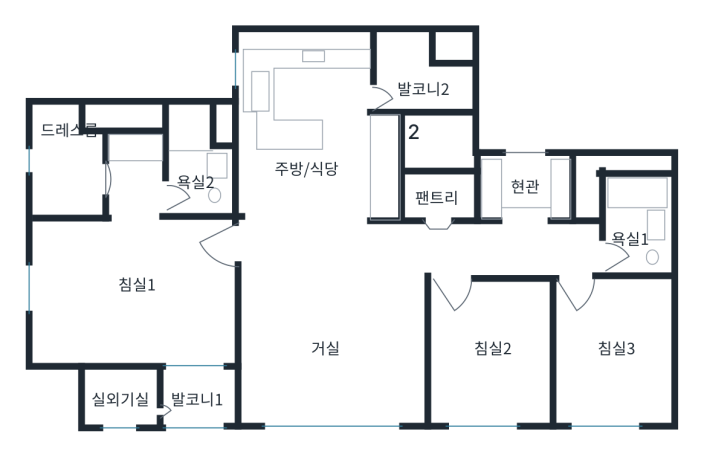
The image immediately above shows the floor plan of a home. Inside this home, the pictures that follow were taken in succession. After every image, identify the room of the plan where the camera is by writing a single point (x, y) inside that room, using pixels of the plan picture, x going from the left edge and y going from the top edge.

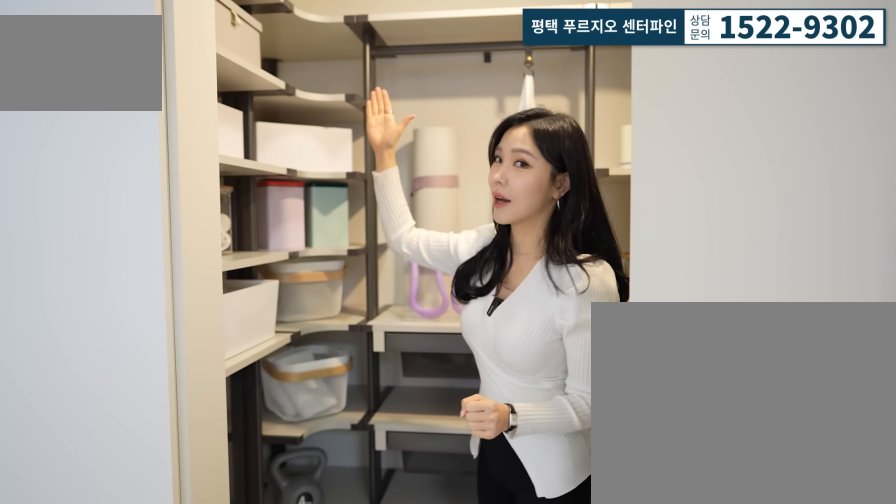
(440, 221)
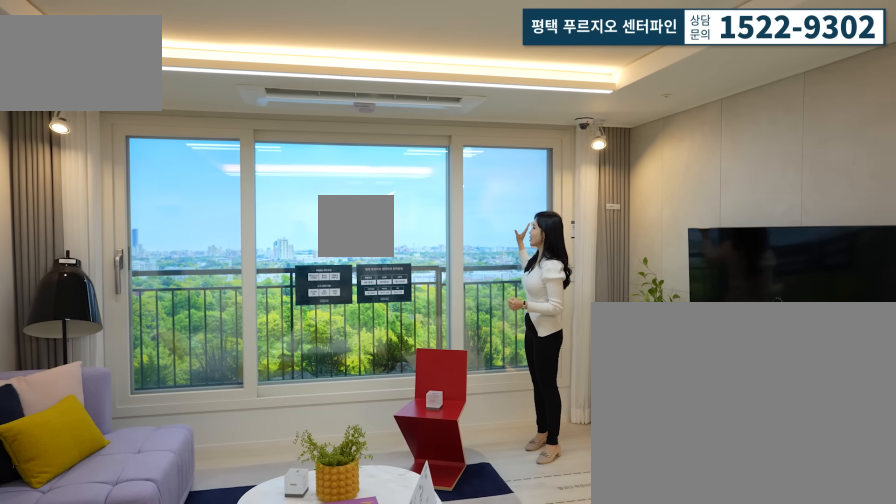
(328, 338)
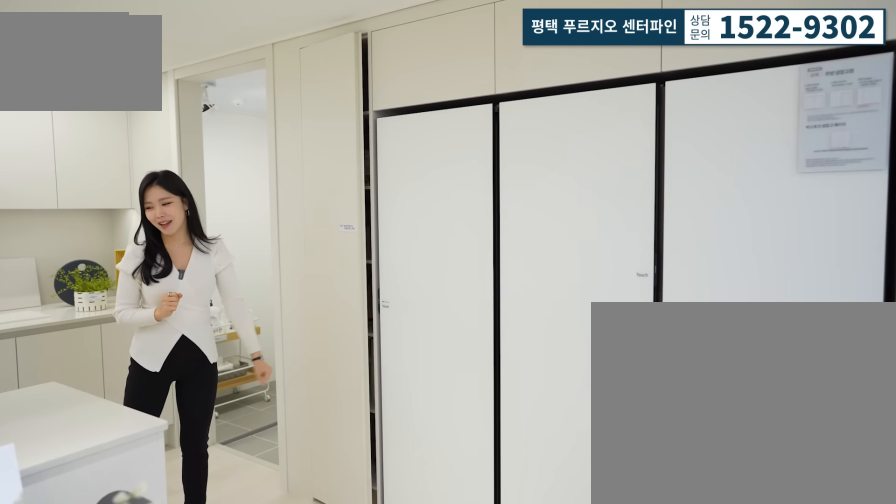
(320, 138)
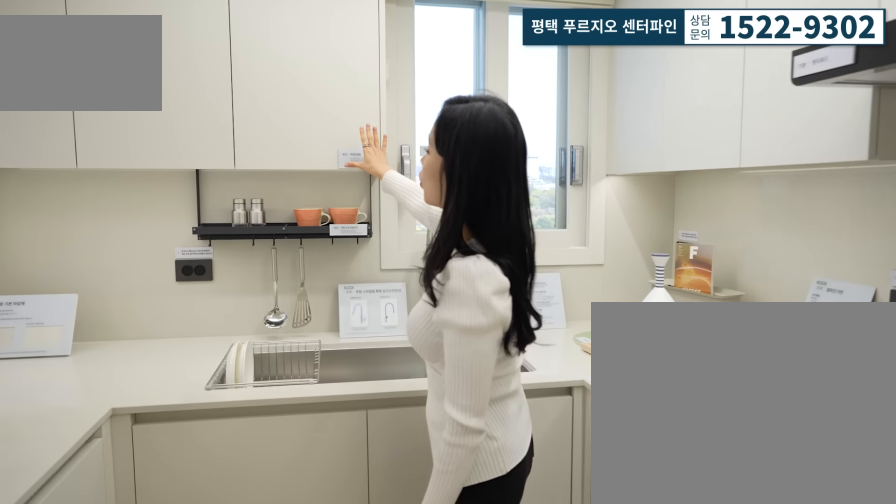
(320, 138)
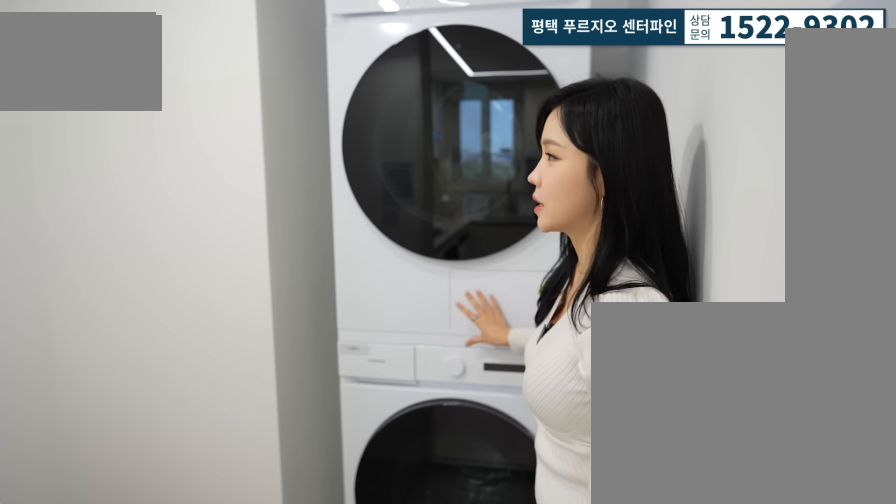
(425, 82)
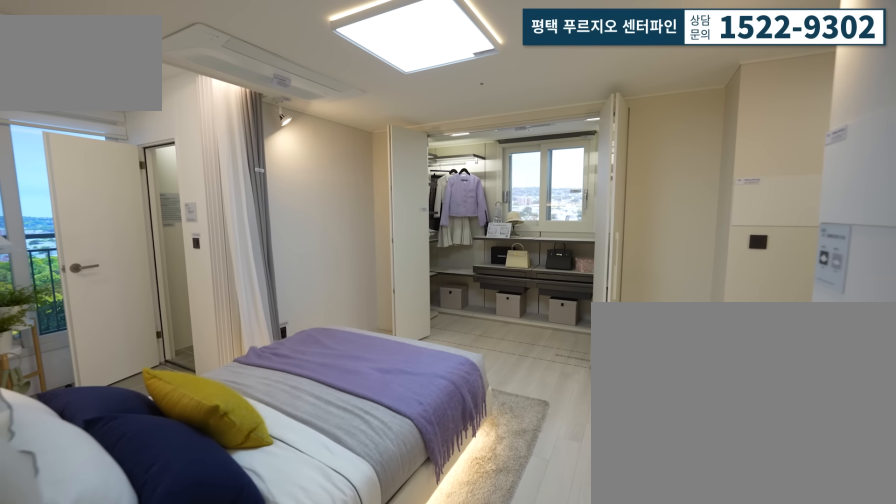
(132, 282)
